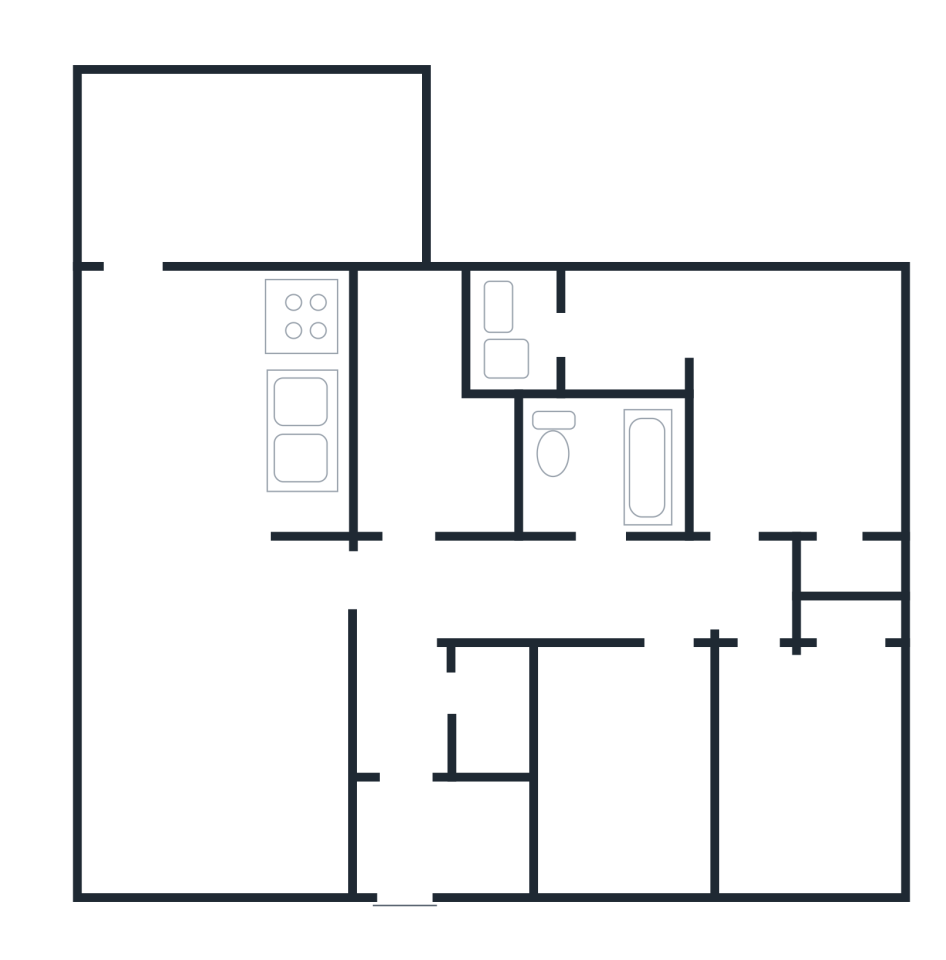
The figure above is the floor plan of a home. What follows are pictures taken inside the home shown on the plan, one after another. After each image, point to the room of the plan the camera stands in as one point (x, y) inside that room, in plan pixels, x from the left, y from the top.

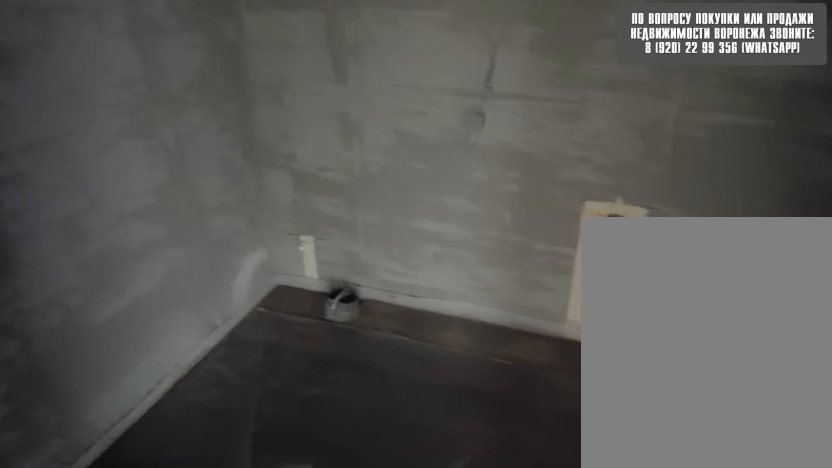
(628, 612)
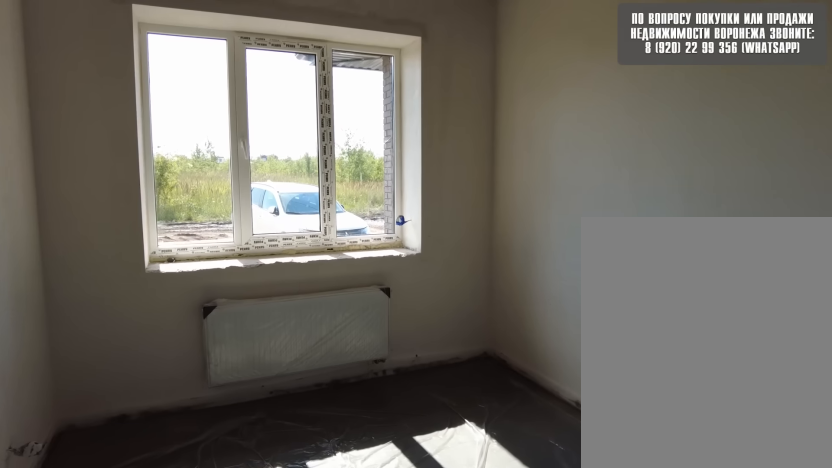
(653, 762)
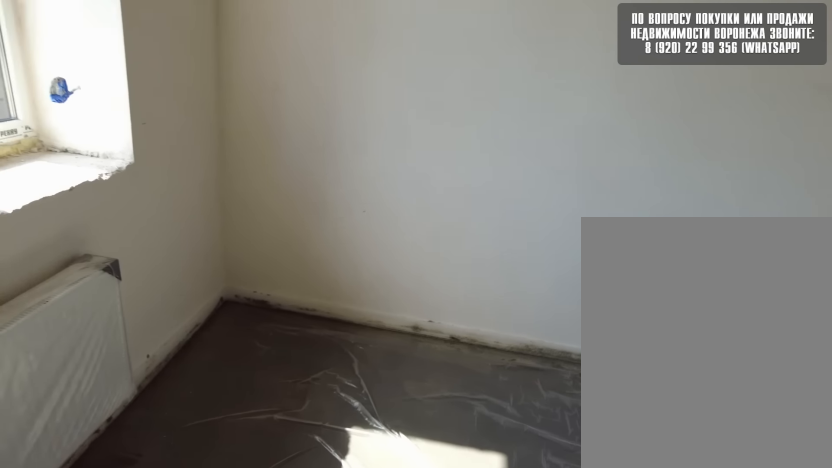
(654, 762)
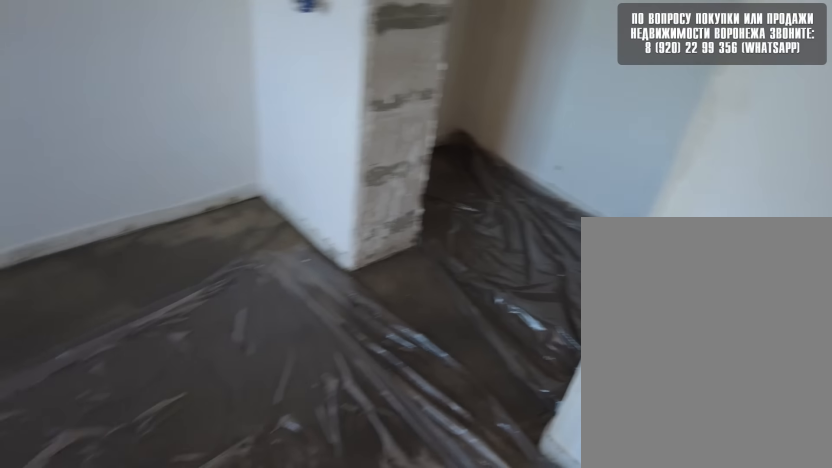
(780, 510)
